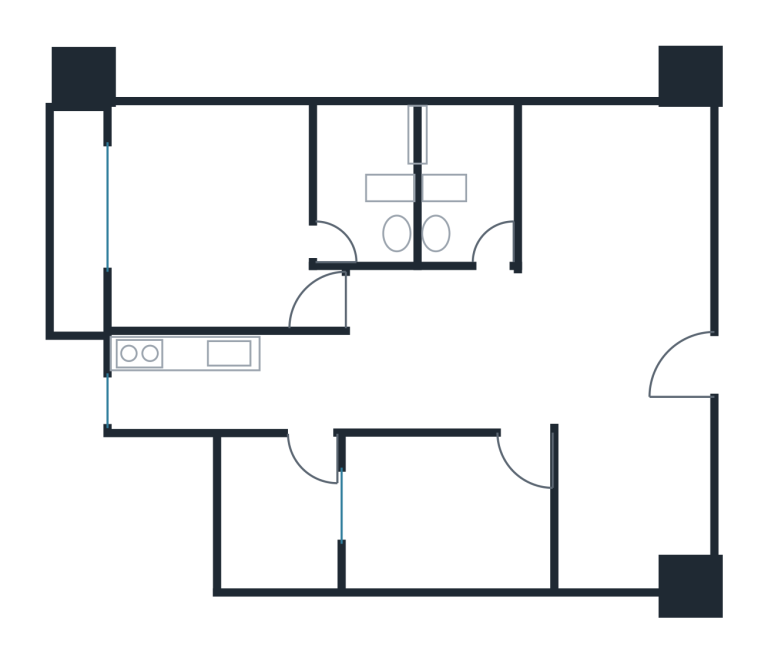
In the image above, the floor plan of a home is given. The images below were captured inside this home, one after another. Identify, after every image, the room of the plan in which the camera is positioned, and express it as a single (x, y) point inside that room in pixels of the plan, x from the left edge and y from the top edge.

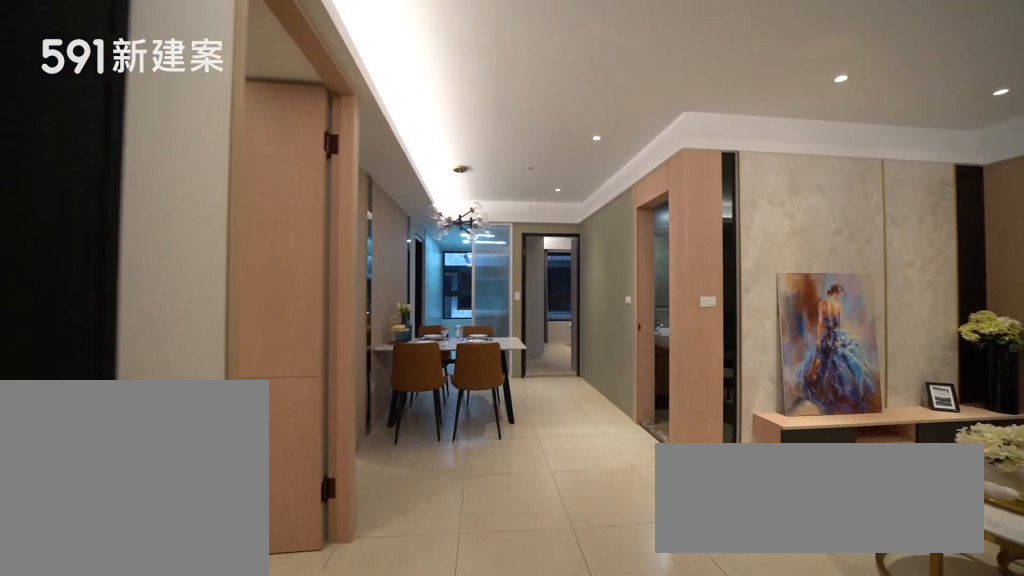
(630, 376)
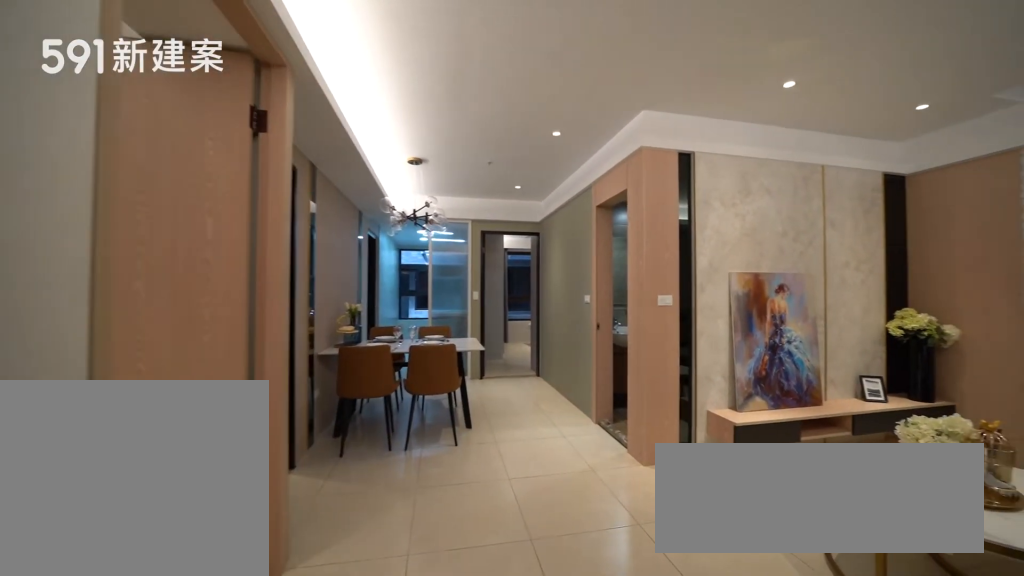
(630, 376)
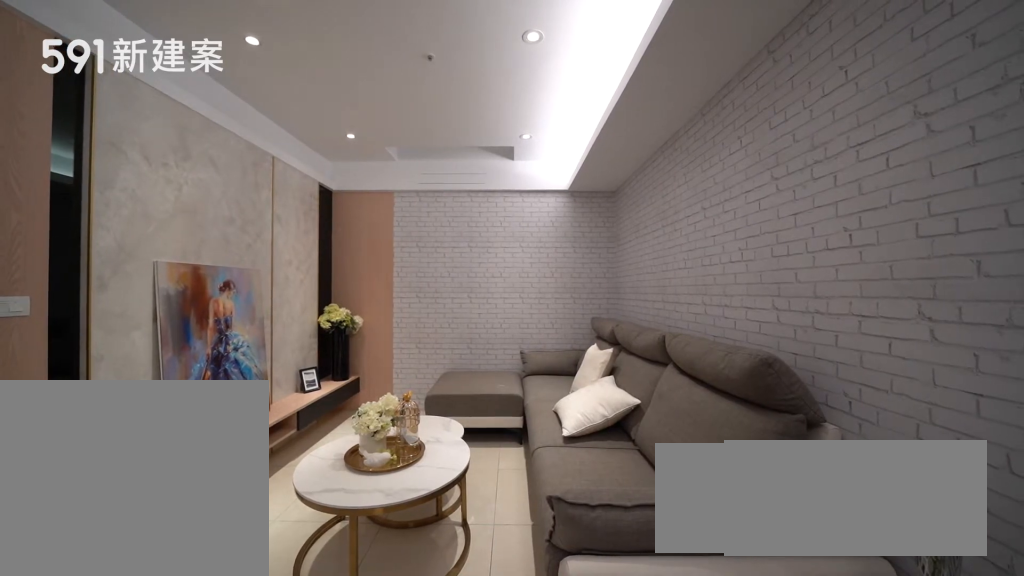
(619, 216)
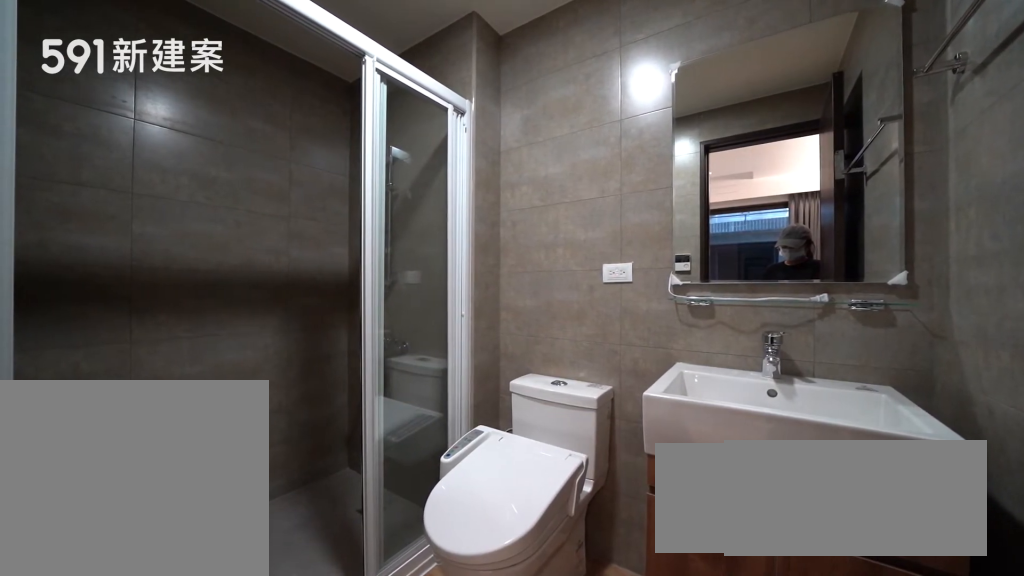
(367, 177)
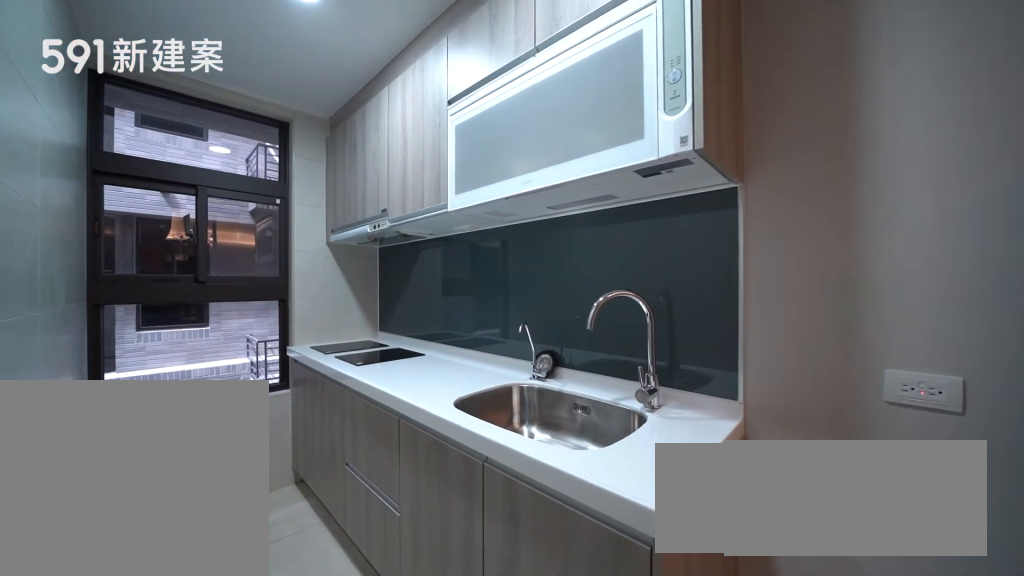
(218, 382)
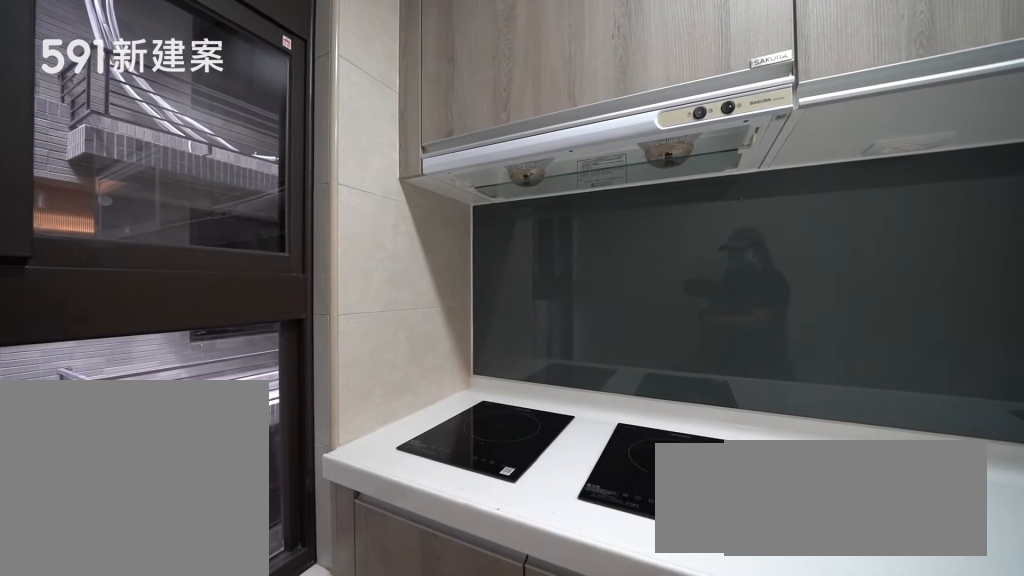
(218, 382)
